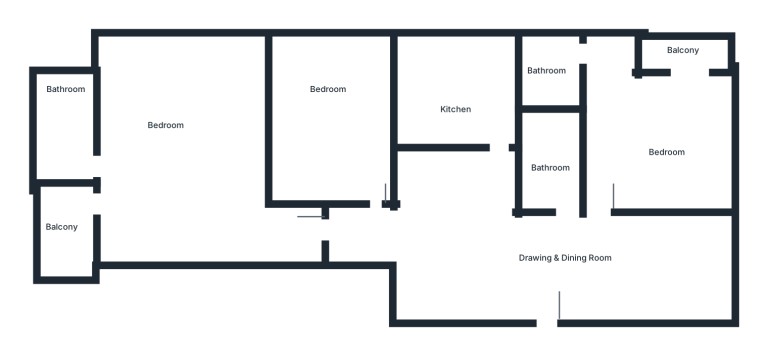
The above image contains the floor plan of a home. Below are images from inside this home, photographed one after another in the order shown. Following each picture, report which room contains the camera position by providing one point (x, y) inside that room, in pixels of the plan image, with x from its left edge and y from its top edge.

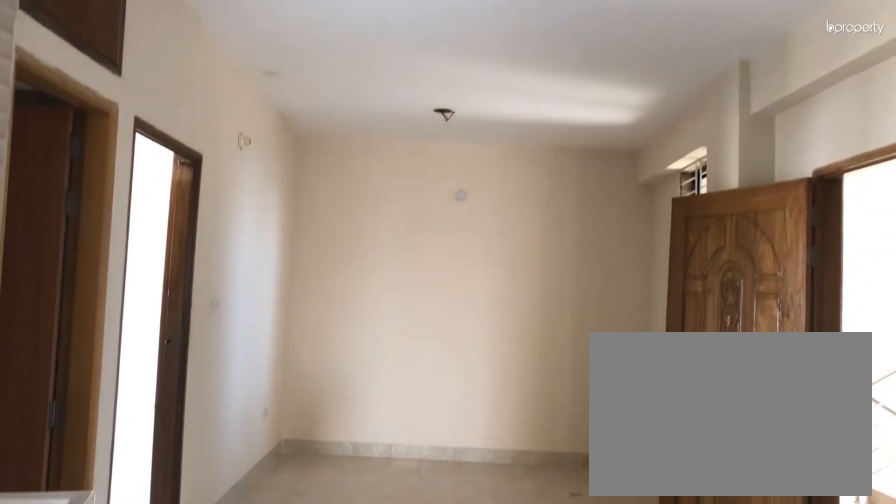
(545, 262)
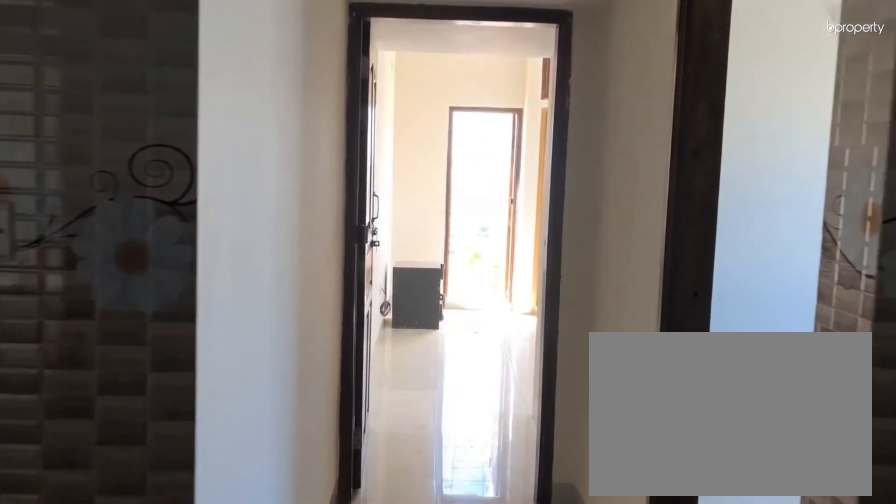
(367, 236)
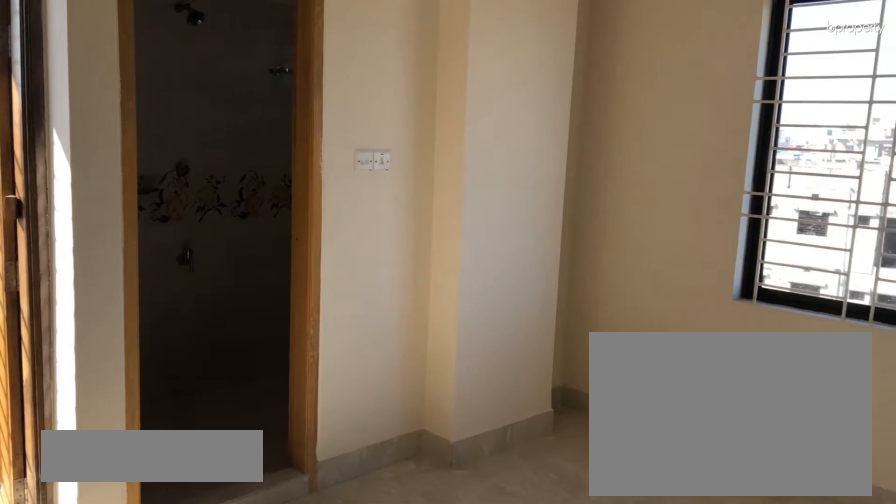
(179, 159)
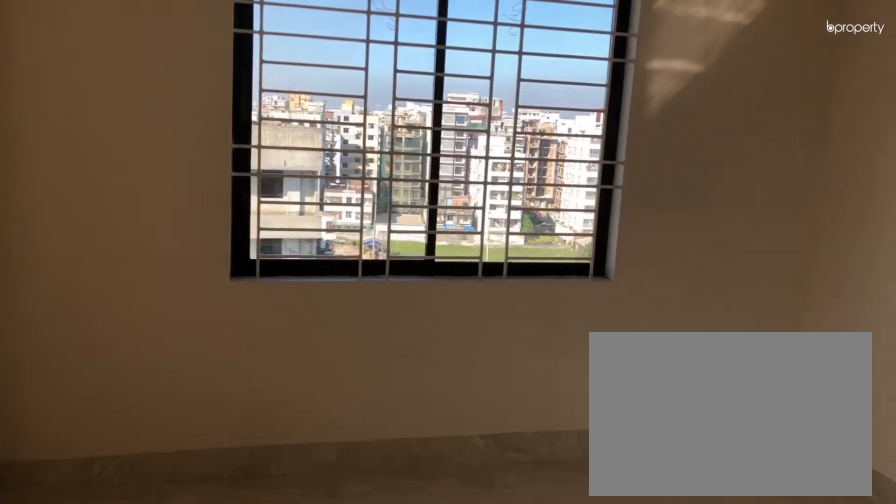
(179, 159)
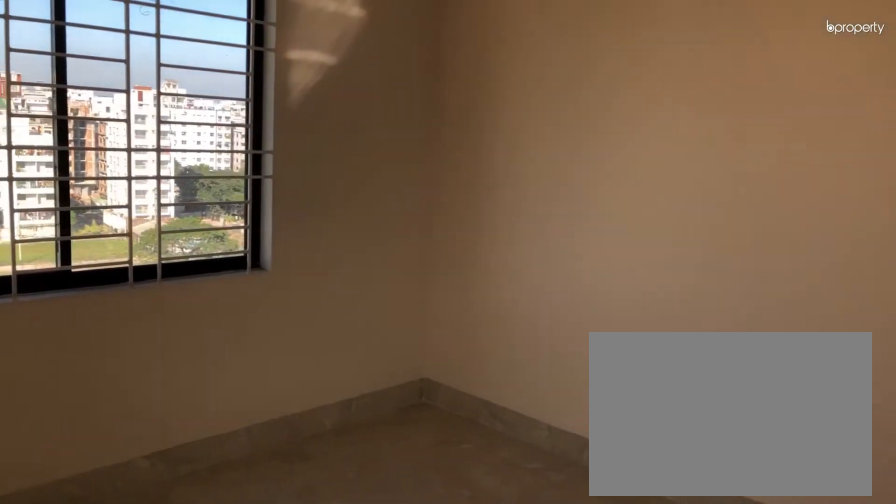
(179, 159)
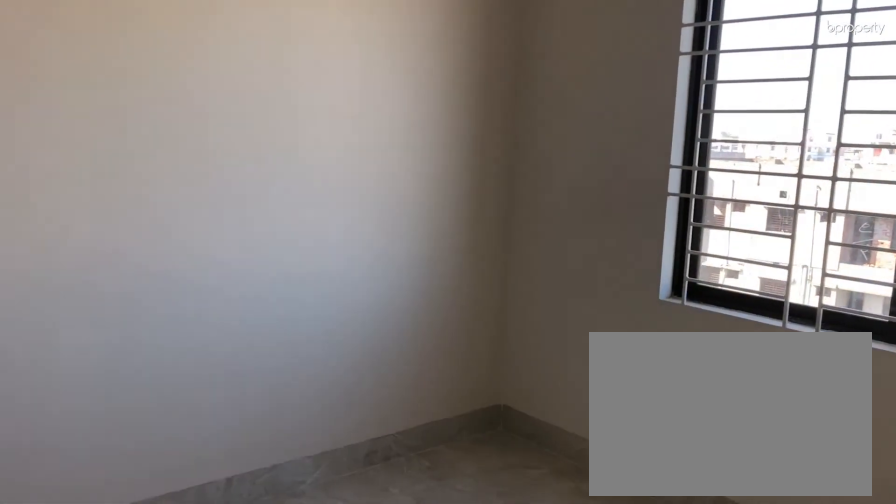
(335, 125)
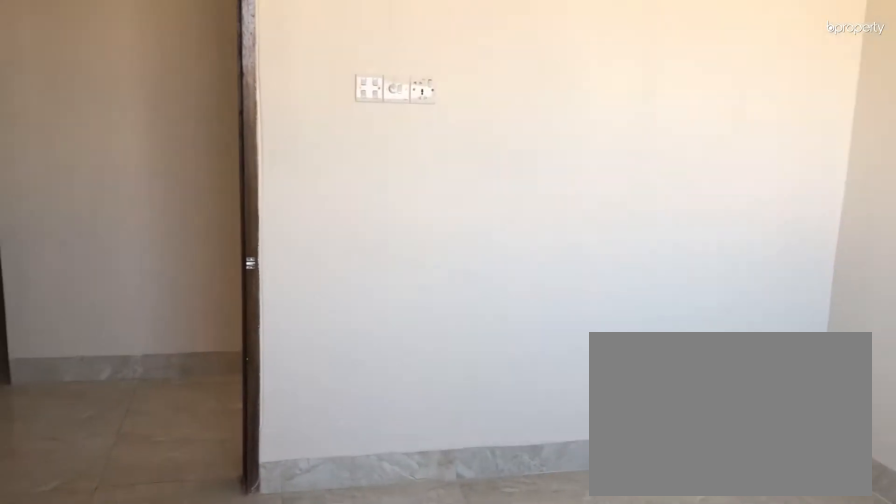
(335, 125)
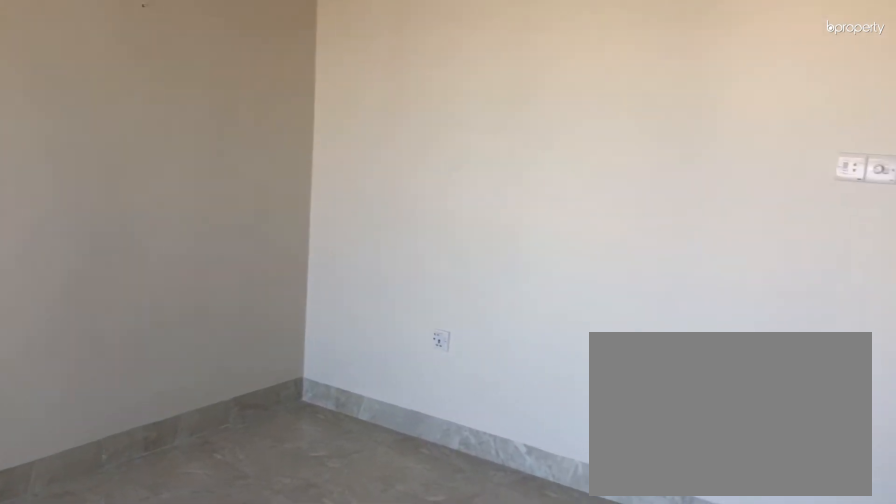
(656, 131)
